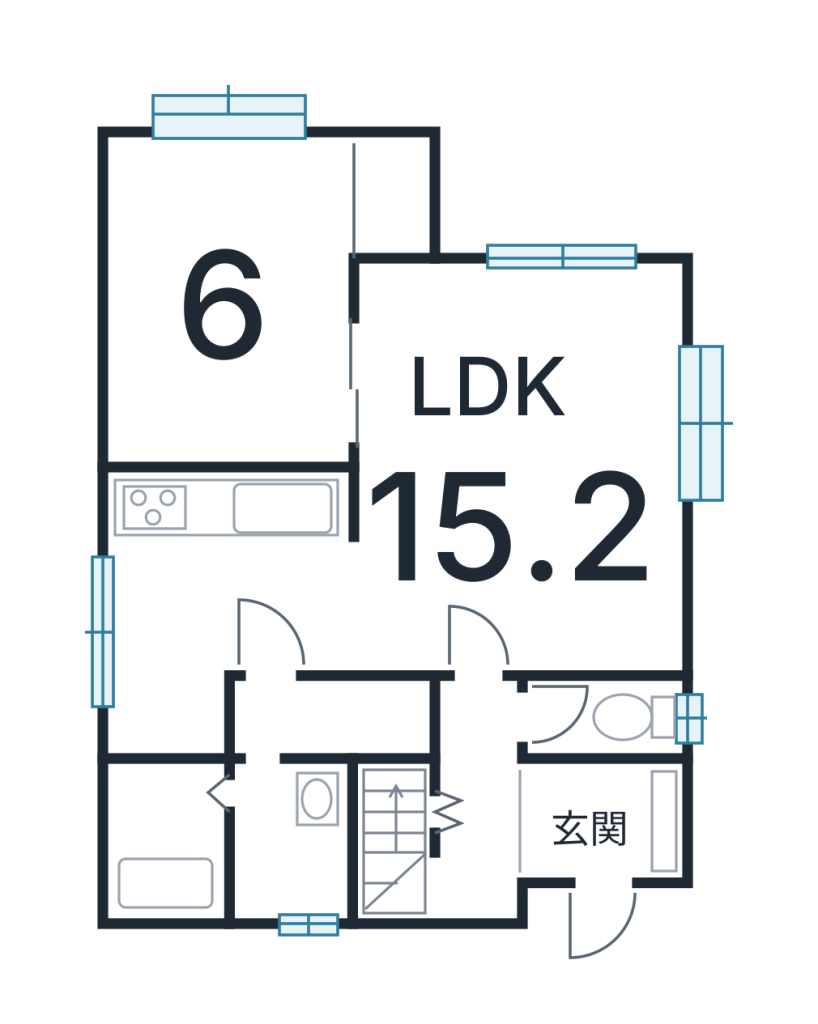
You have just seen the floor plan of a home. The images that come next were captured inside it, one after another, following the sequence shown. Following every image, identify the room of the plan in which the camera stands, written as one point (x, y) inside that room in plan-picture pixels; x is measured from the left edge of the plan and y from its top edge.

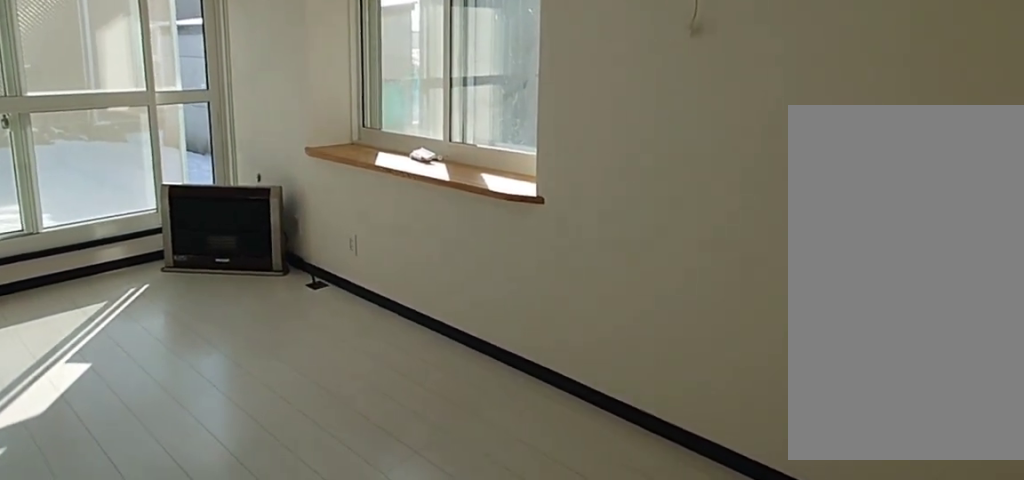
(532, 478)
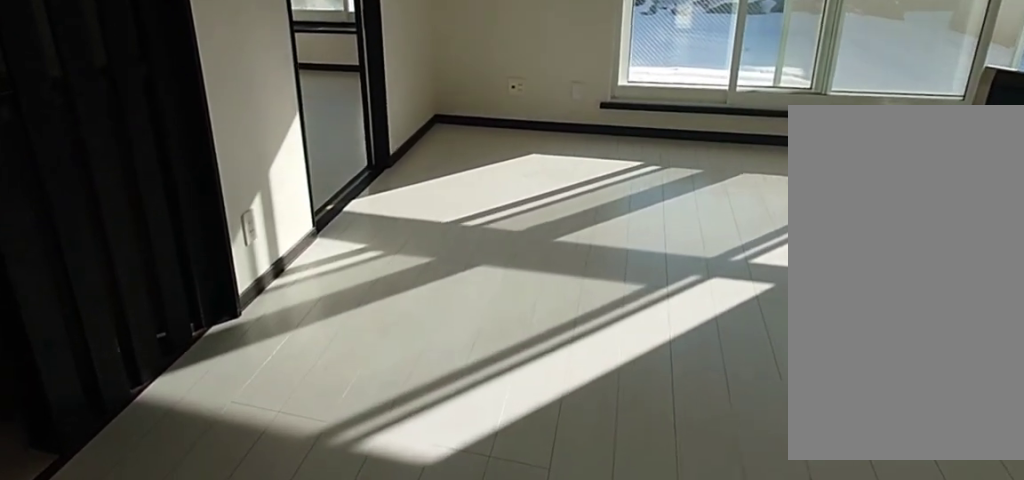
(532, 478)
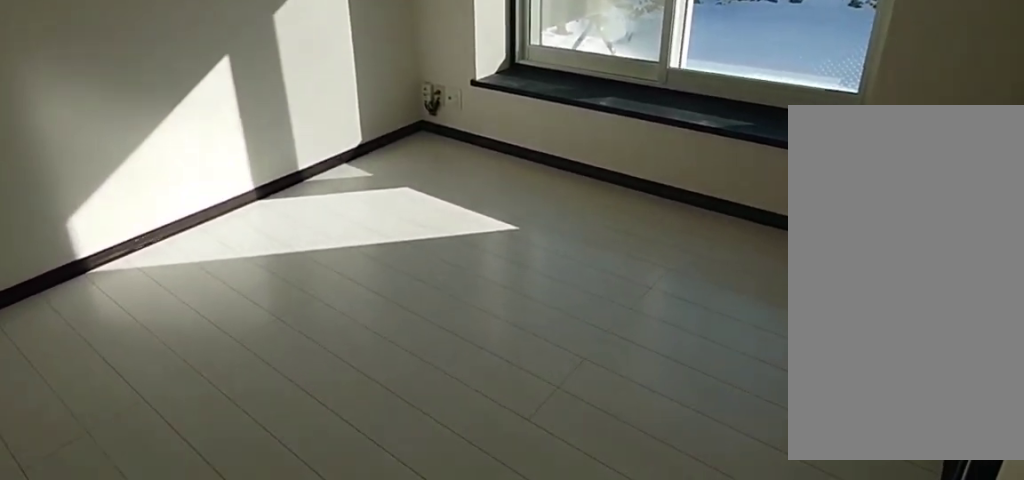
(217, 297)
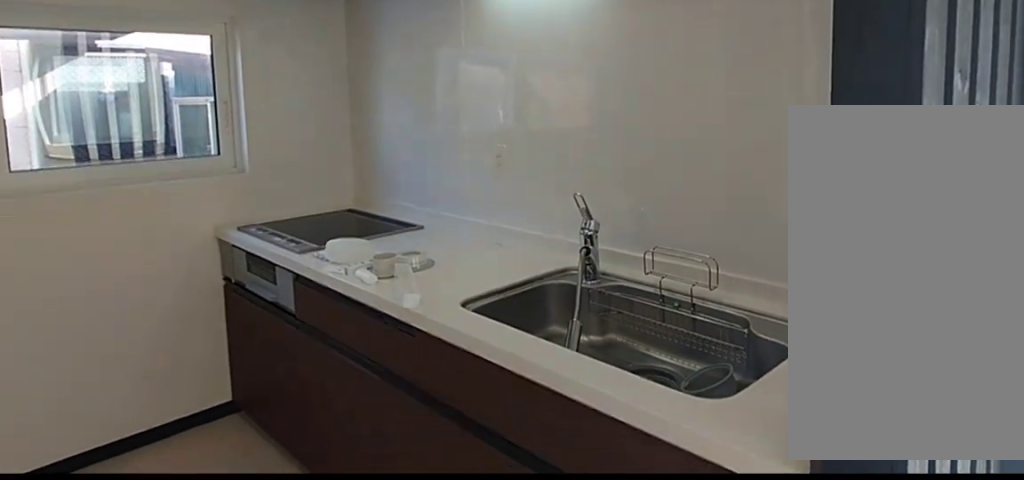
(230, 614)
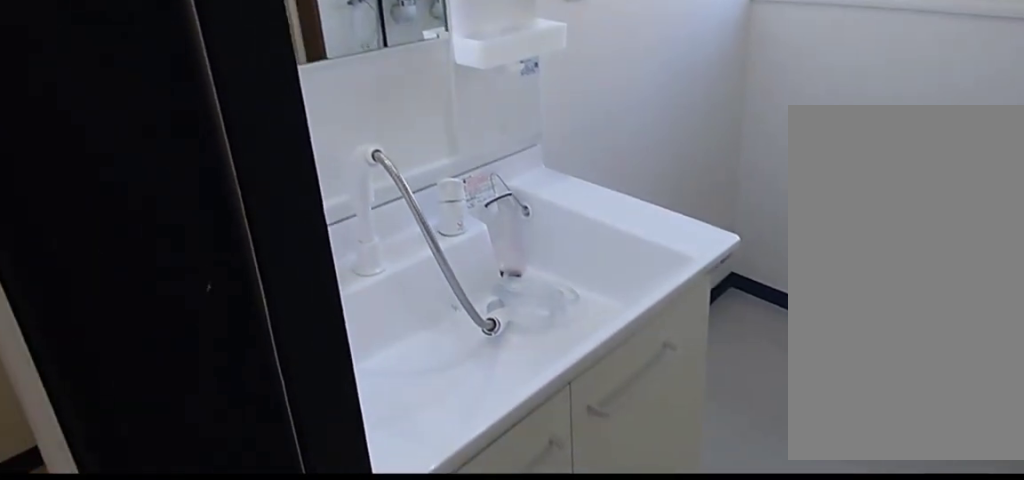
(292, 841)
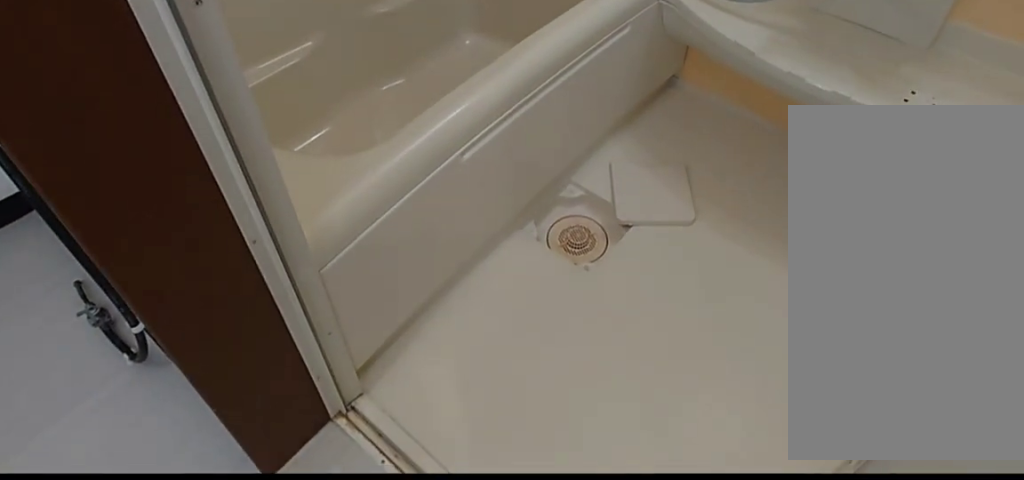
(164, 847)
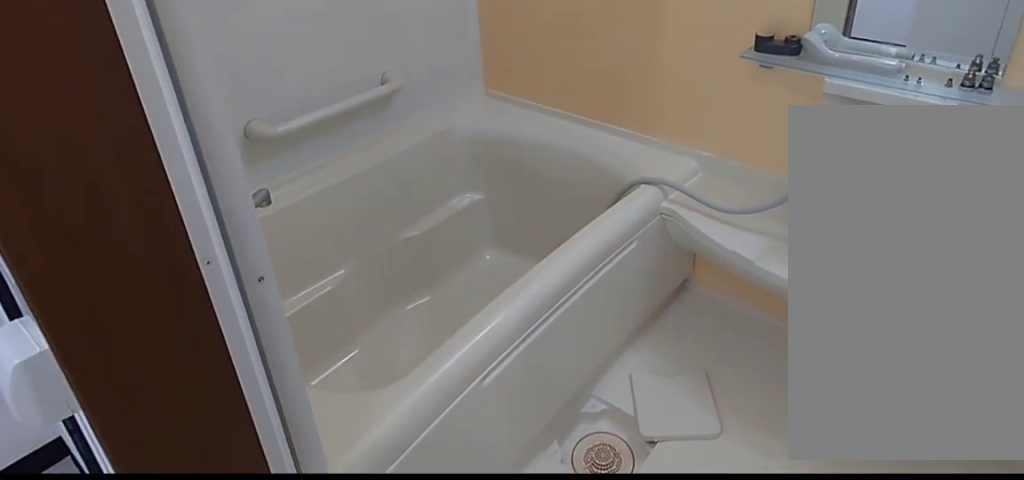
(164, 847)
